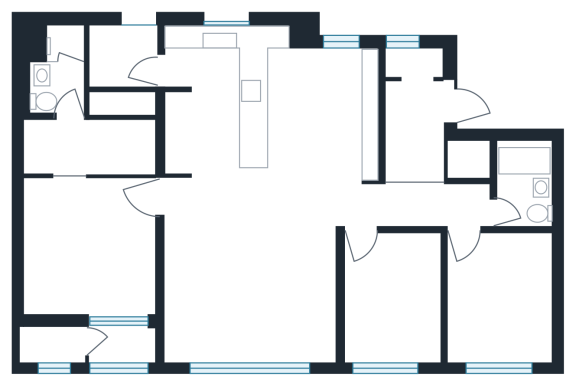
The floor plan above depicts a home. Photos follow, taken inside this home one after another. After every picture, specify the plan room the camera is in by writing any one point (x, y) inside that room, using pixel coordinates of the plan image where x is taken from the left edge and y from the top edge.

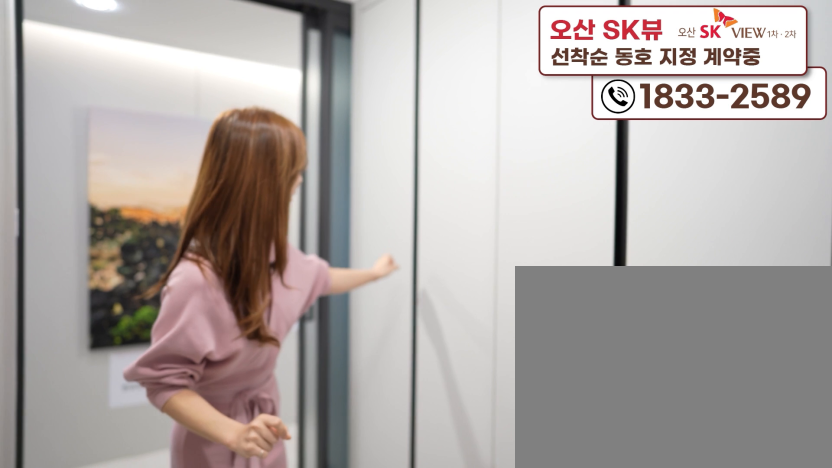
(419, 115)
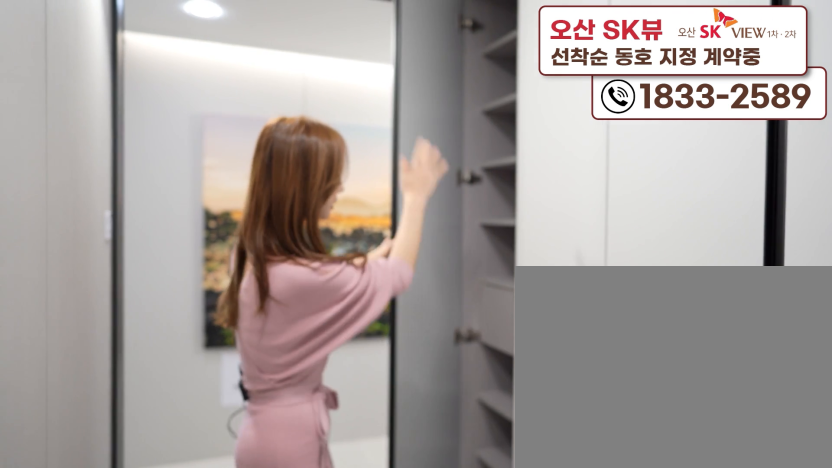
(419, 115)
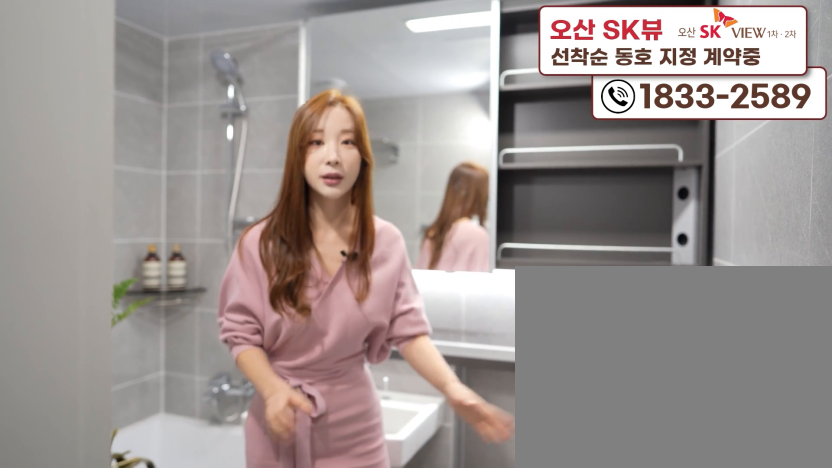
(528, 201)
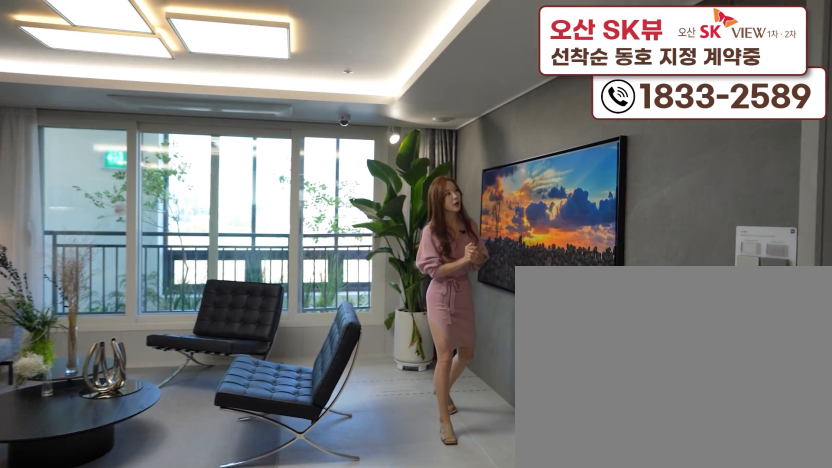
(253, 316)
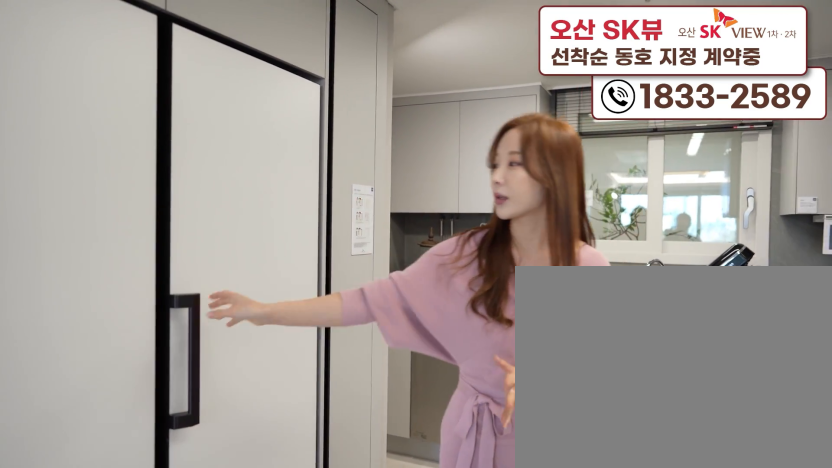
(229, 182)
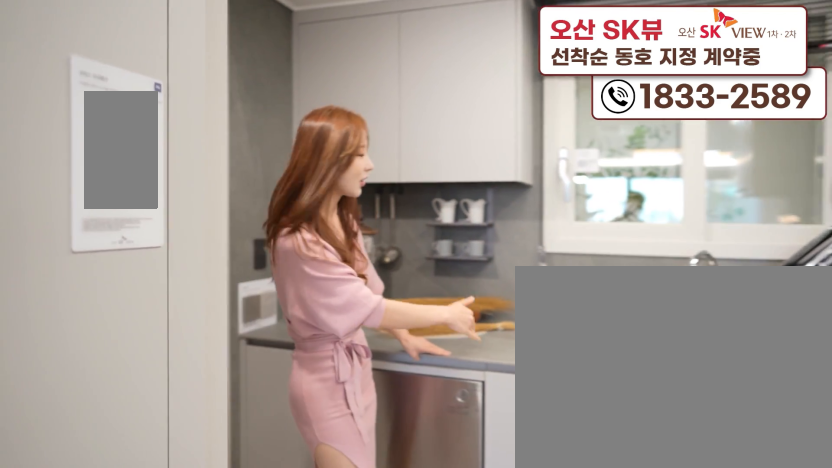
(229, 182)
